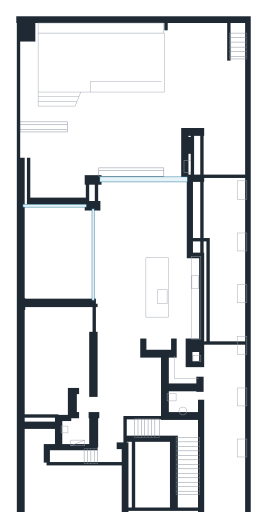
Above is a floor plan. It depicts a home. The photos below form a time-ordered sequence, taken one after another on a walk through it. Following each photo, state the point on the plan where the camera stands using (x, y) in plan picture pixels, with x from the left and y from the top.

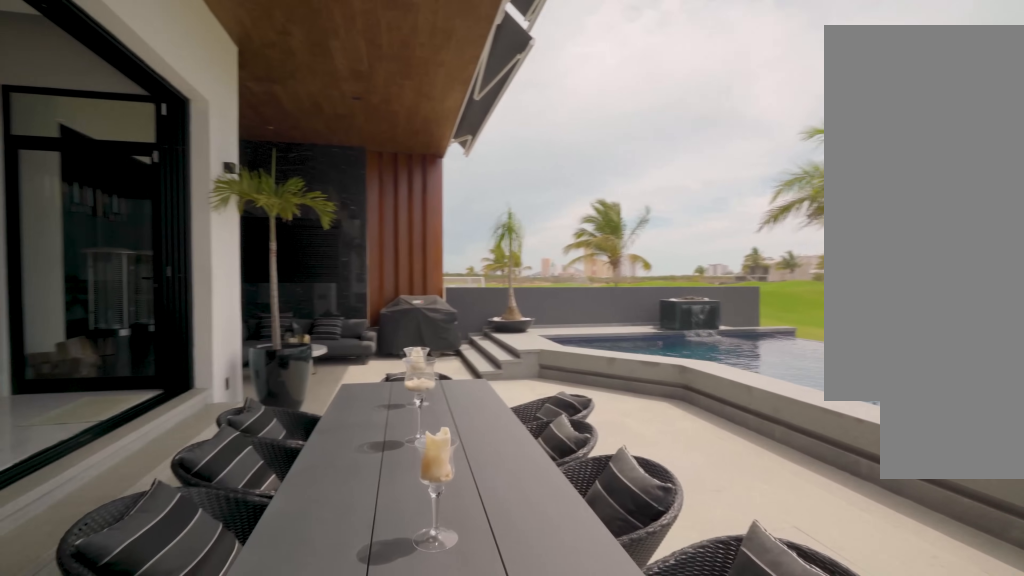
(172, 121)
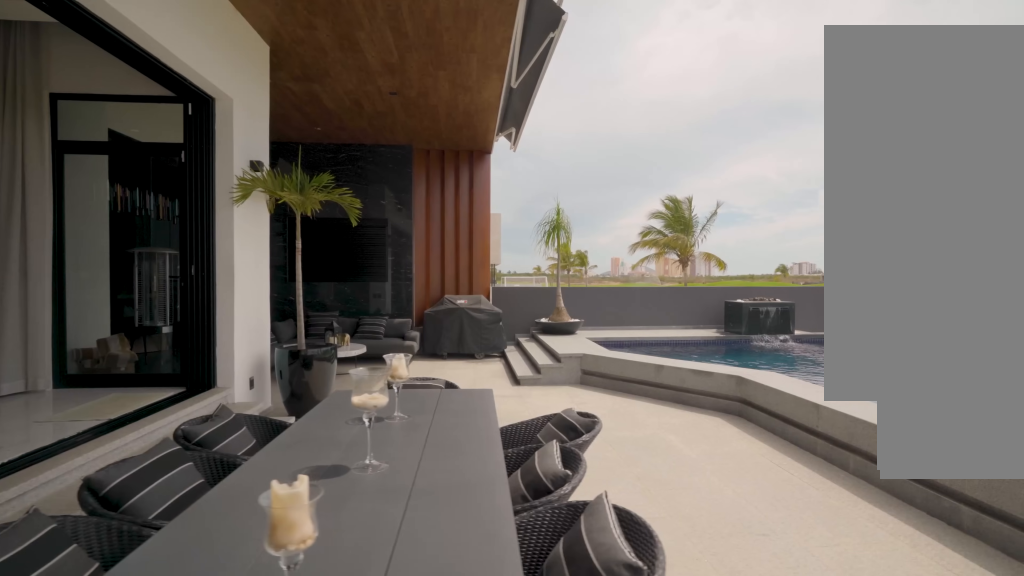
(172, 120)
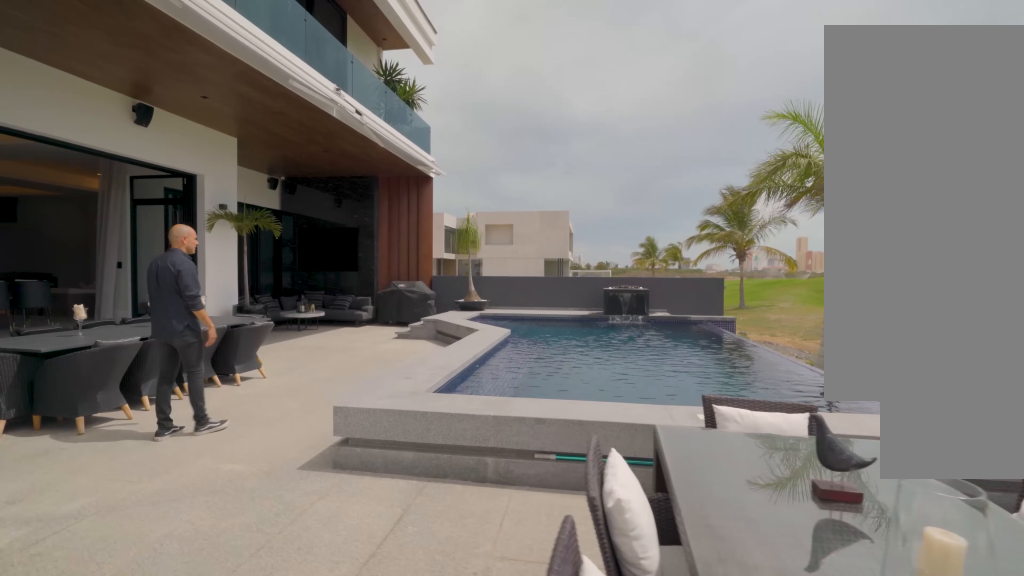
(187, 112)
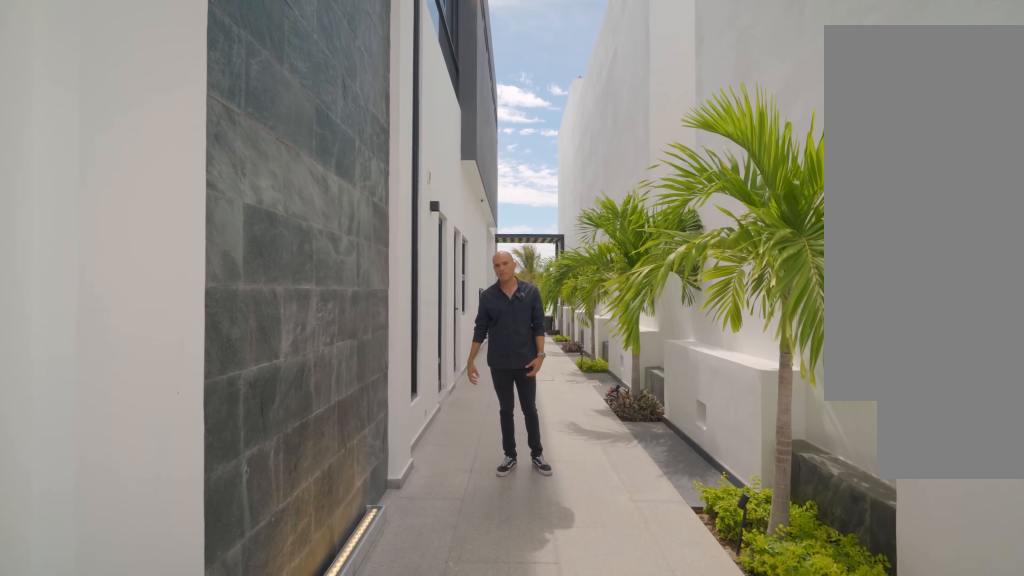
(227, 498)
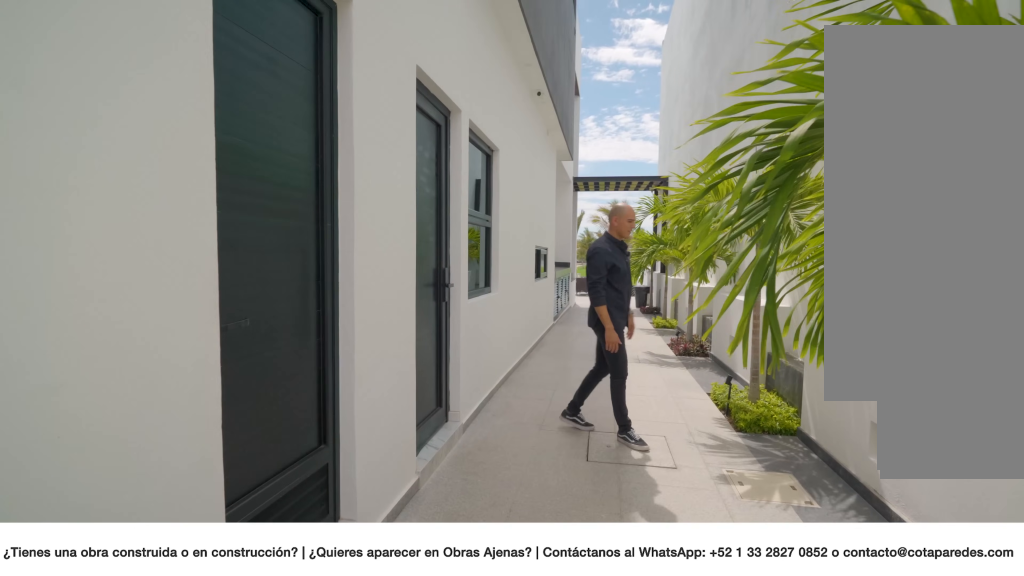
(225, 431)
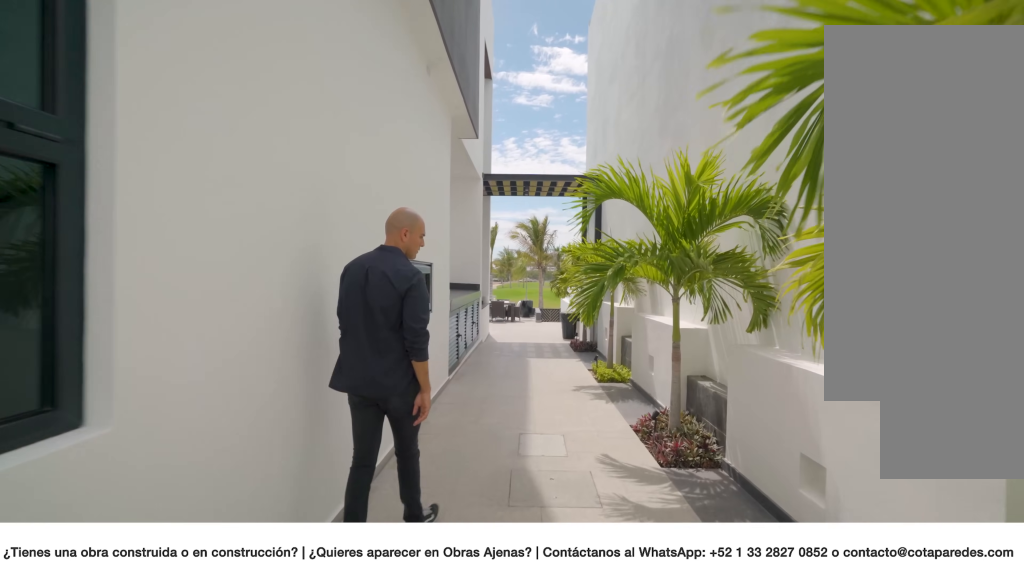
(224, 377)
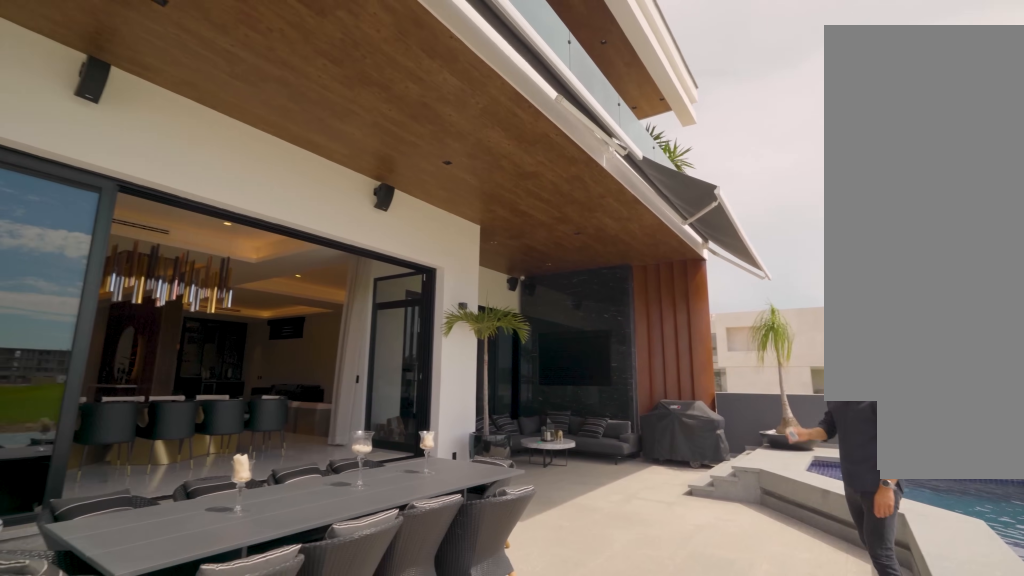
(174, 132)
